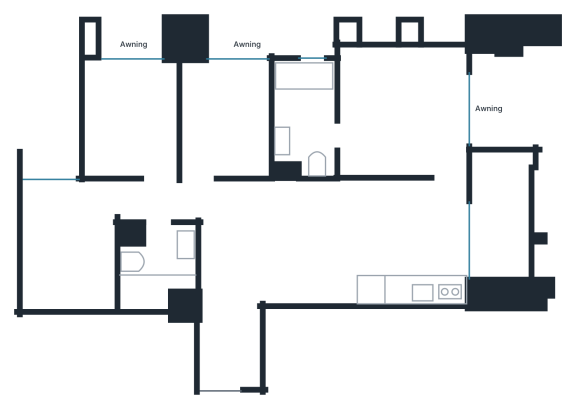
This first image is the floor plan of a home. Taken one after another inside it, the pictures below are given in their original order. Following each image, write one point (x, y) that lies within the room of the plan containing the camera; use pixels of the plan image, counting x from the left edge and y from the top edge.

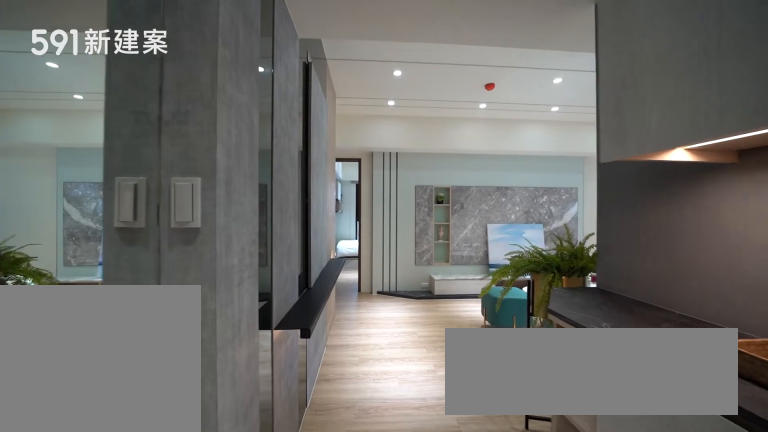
(230, 345)
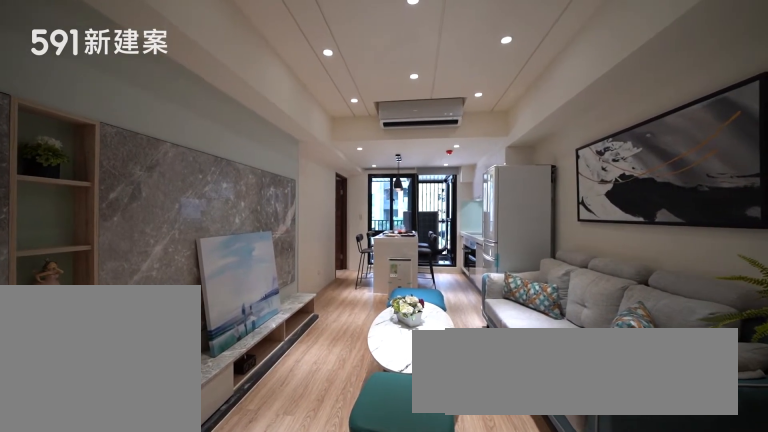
(280, 241)
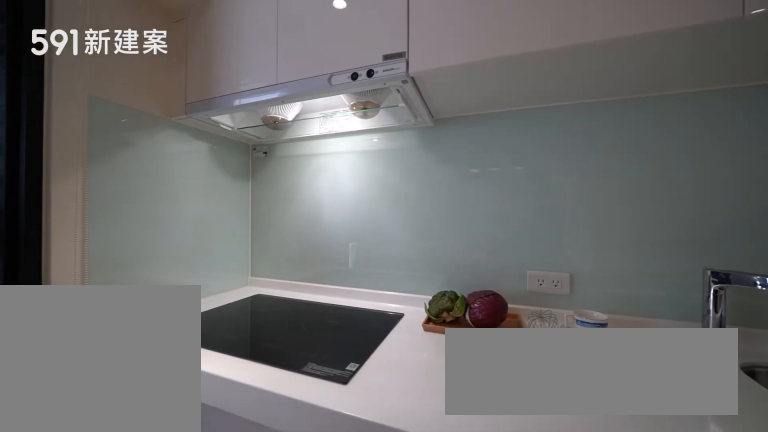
(416, 275)
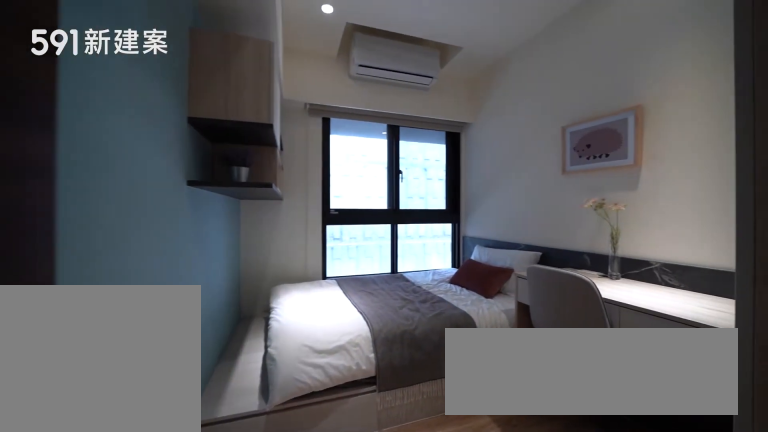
(227, 119)
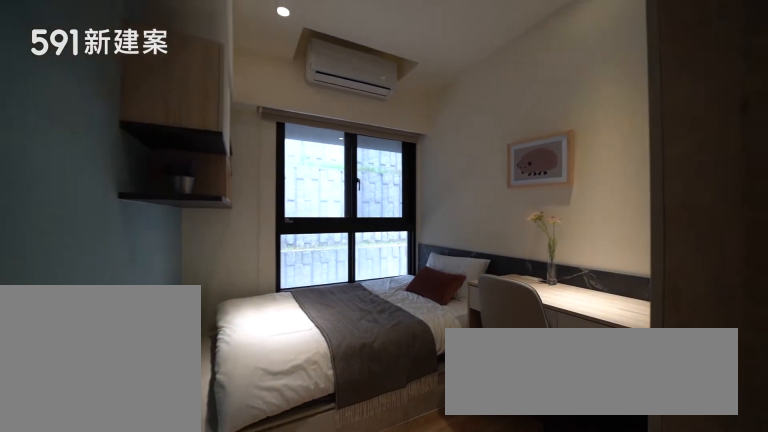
(227, 119)
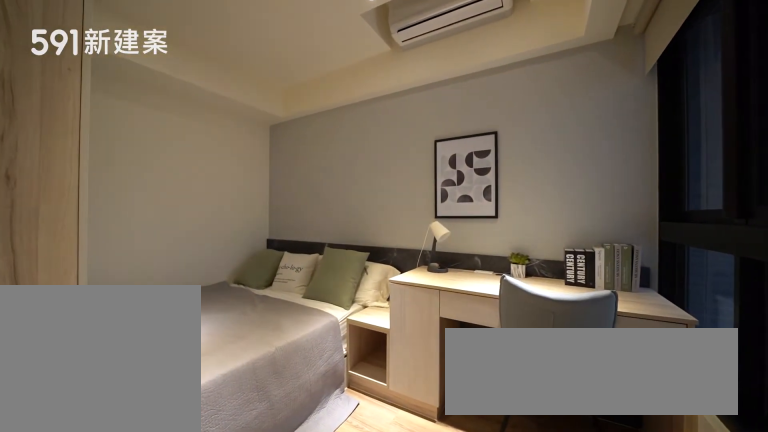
(66, 246)
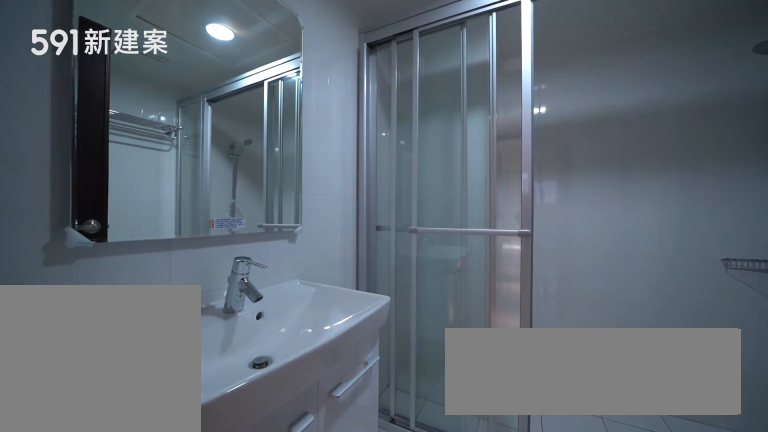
(159, 267)
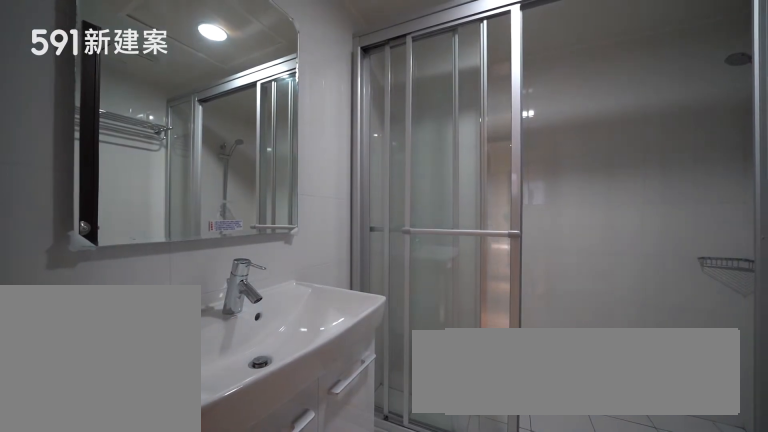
(159, 267)
